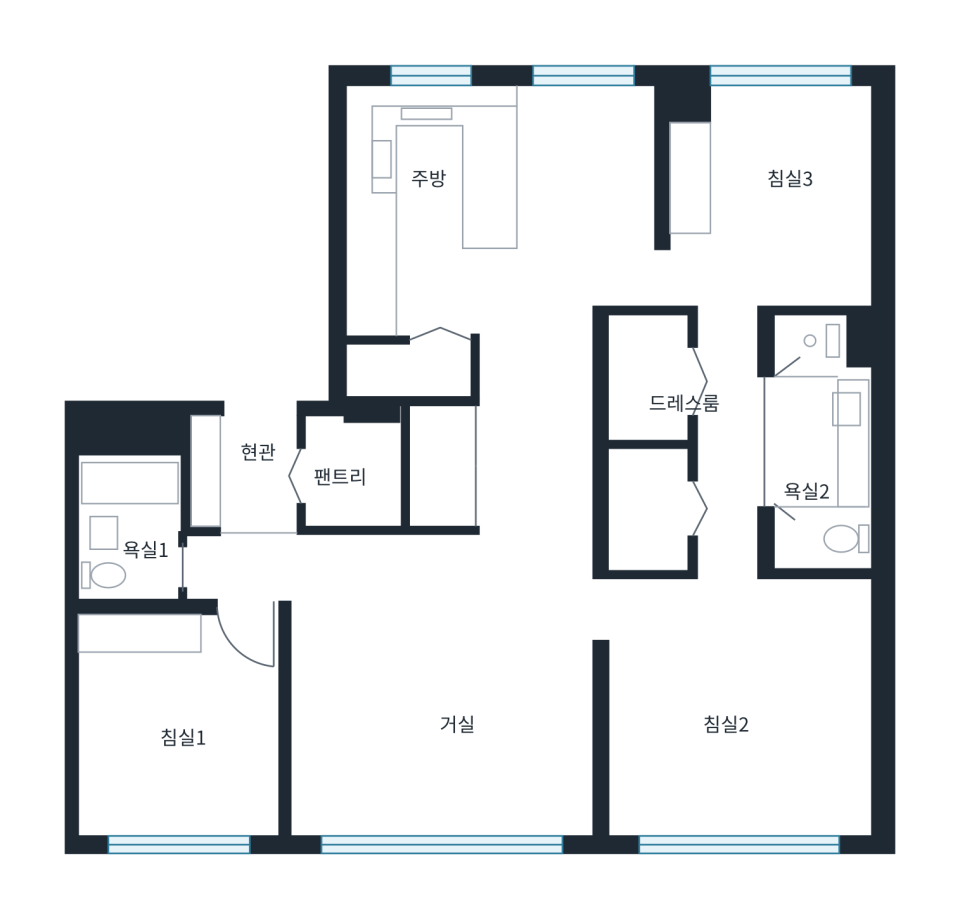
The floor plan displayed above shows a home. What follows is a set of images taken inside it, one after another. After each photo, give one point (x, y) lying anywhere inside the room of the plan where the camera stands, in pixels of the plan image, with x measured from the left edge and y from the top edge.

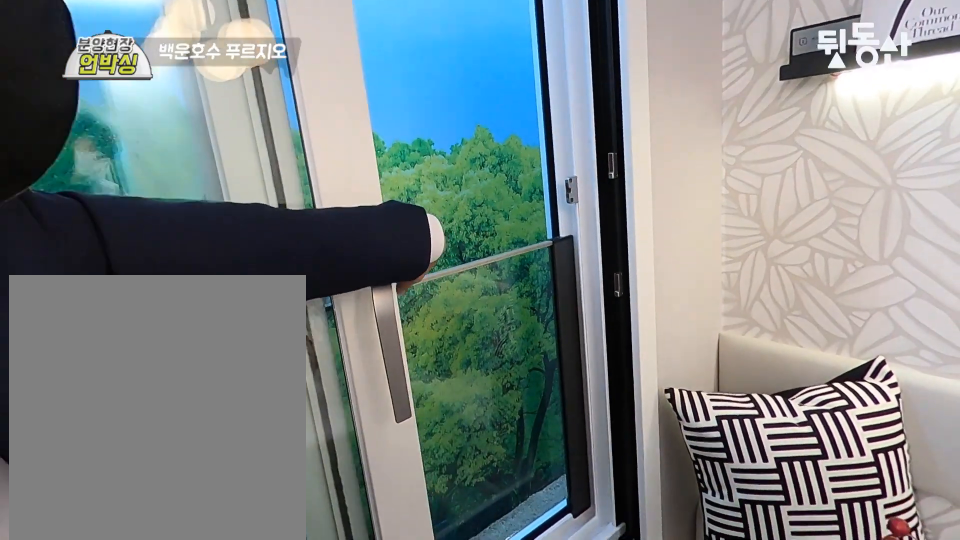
(581, 229)
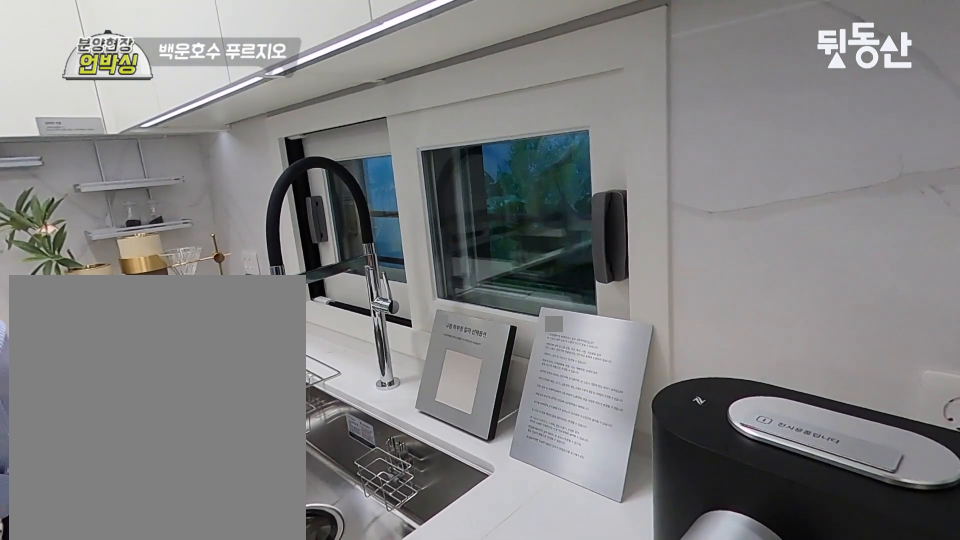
(582, 231)
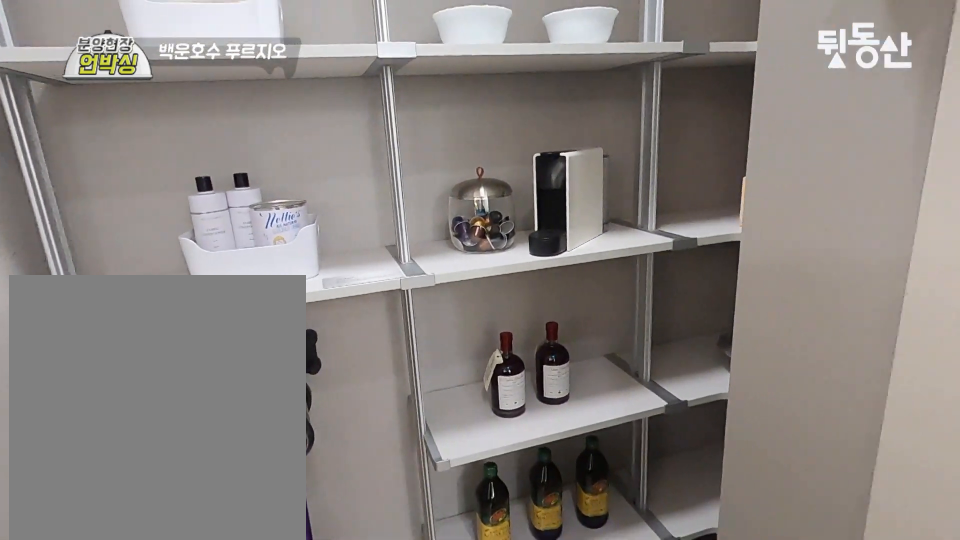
(442, 349)
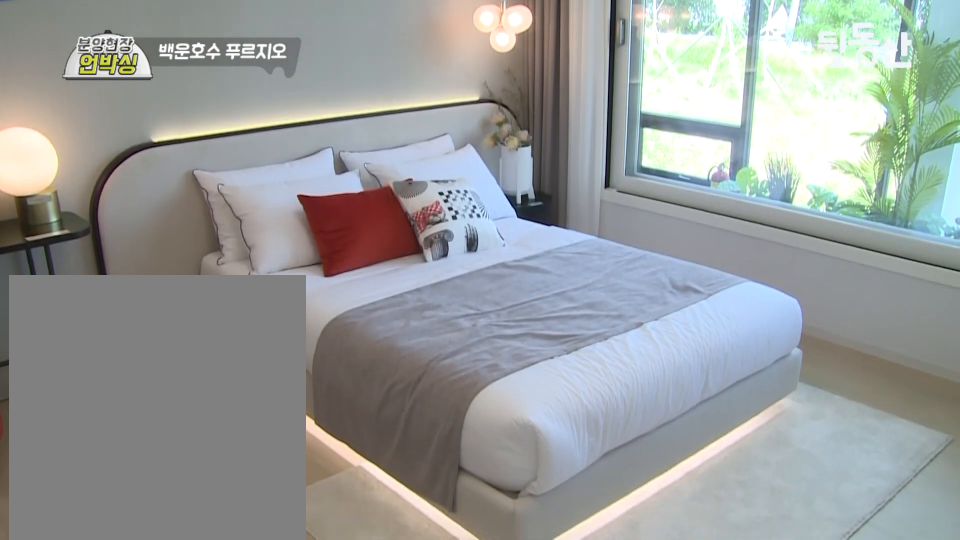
(738, 746)
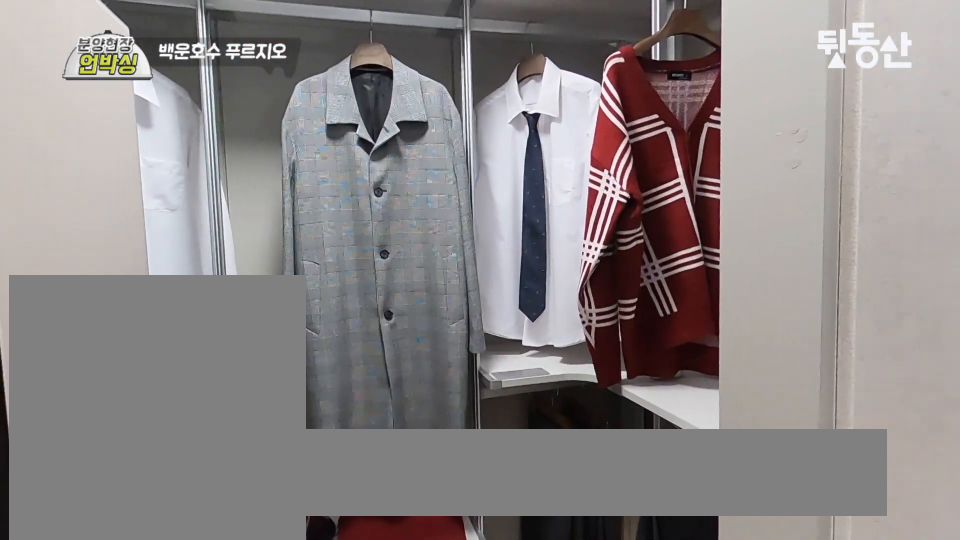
(720, 461)
